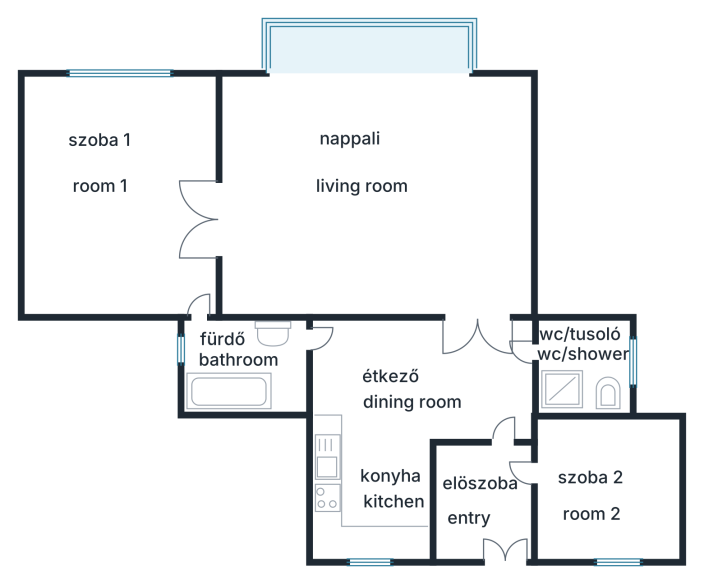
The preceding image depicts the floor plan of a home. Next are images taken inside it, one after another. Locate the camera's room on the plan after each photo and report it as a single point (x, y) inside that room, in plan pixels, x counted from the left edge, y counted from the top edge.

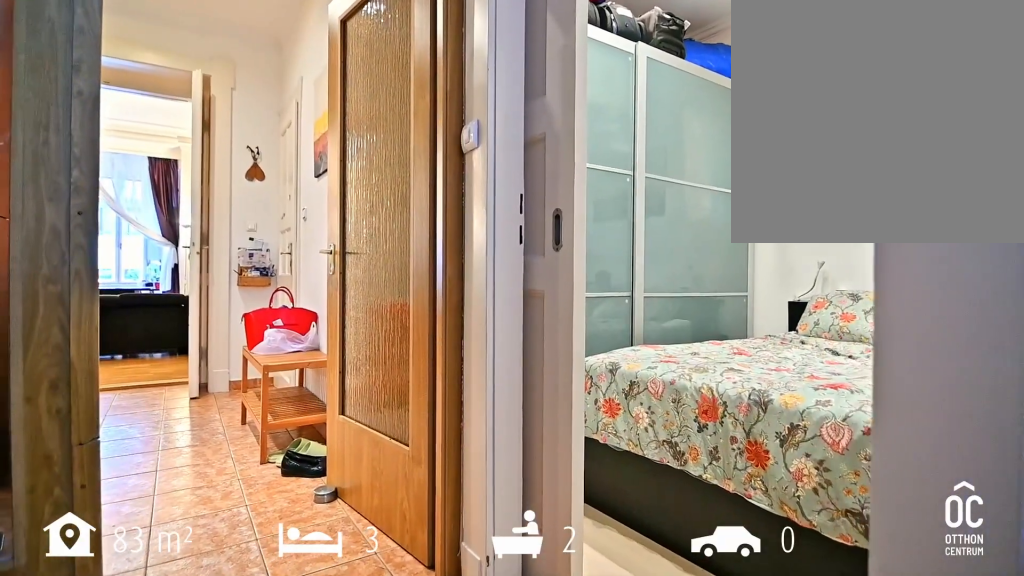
(480, 503)
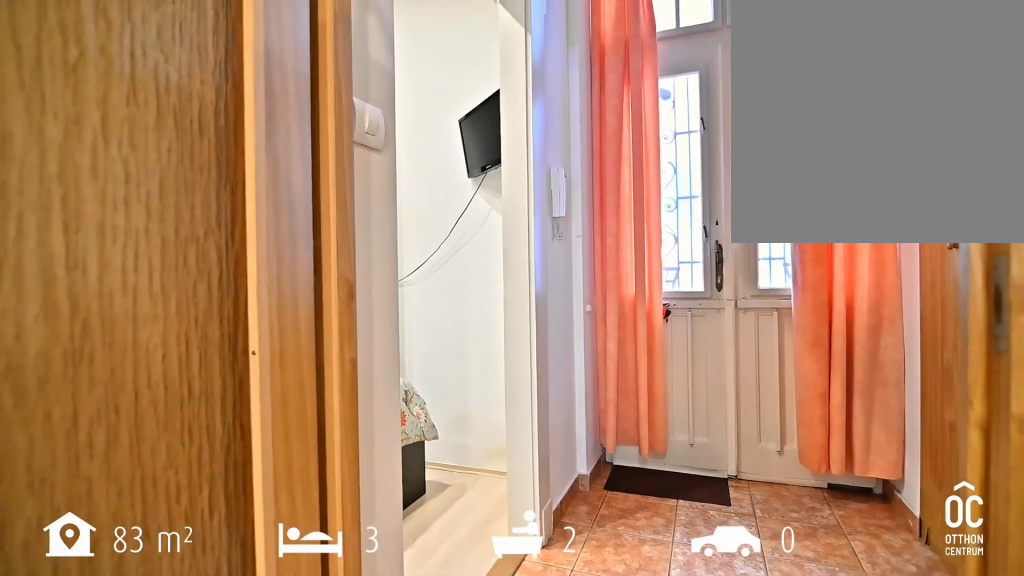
(480, 502)
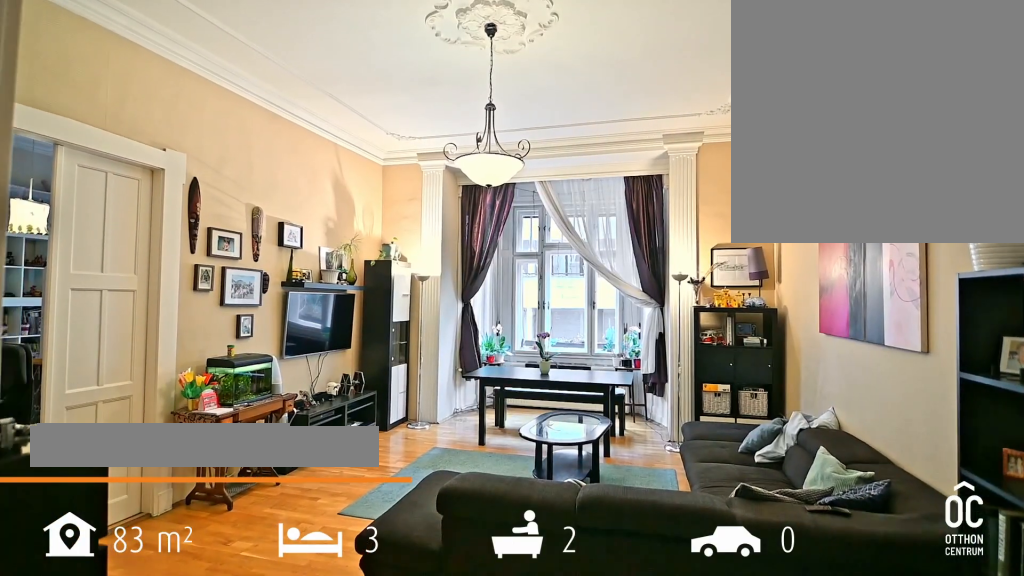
(367, 195)
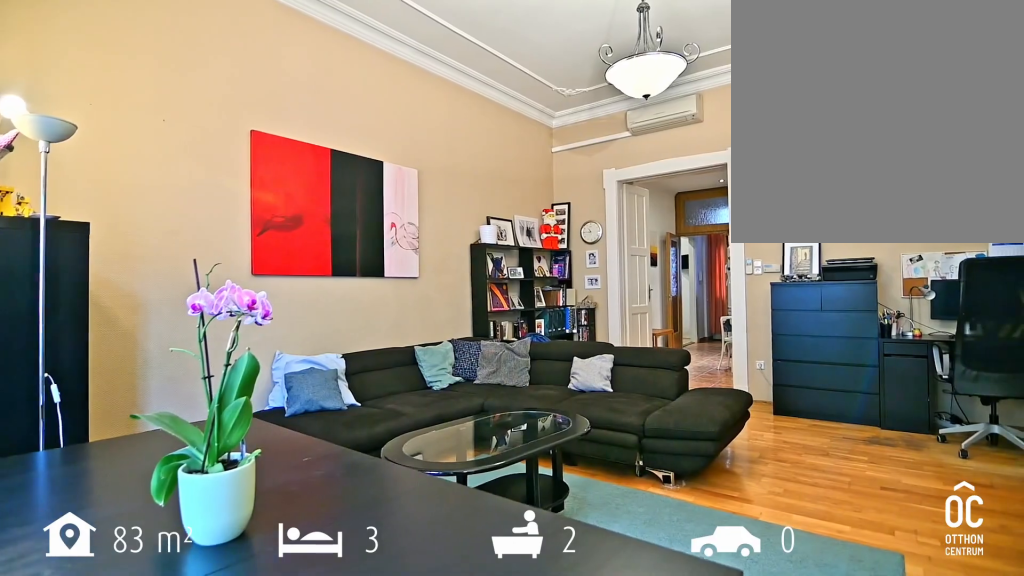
(368, 195)
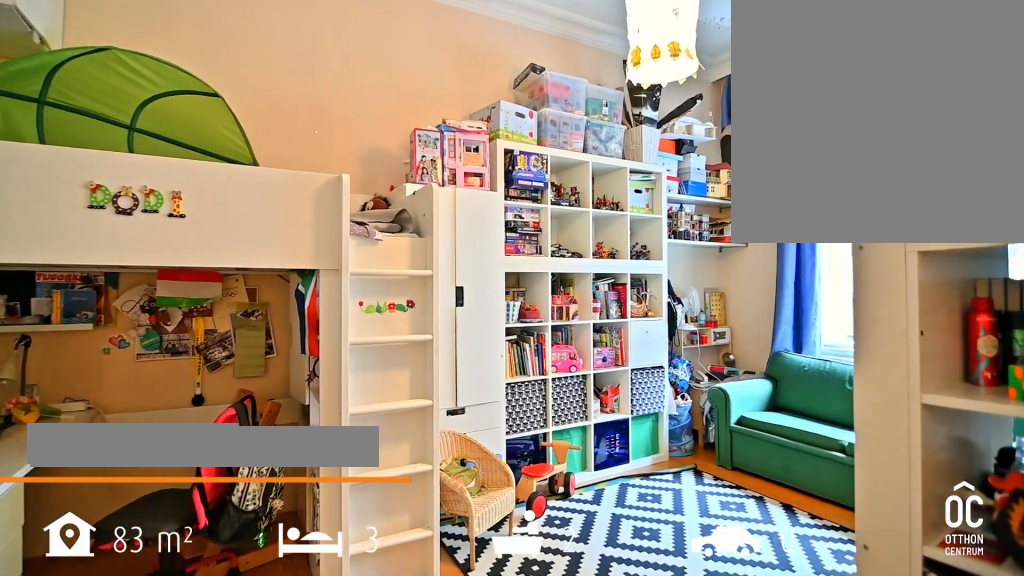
(117, 199)
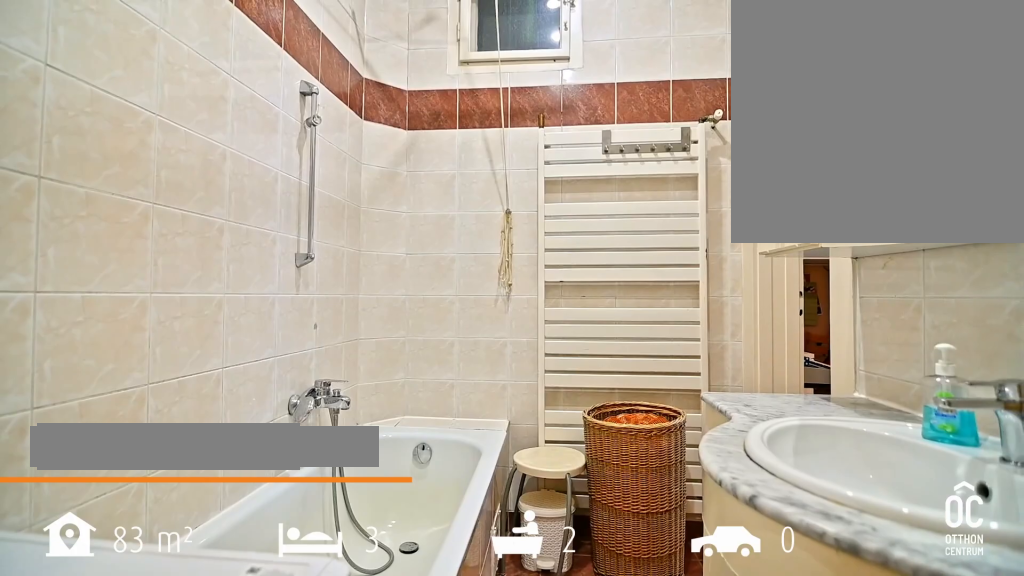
(240, 366)
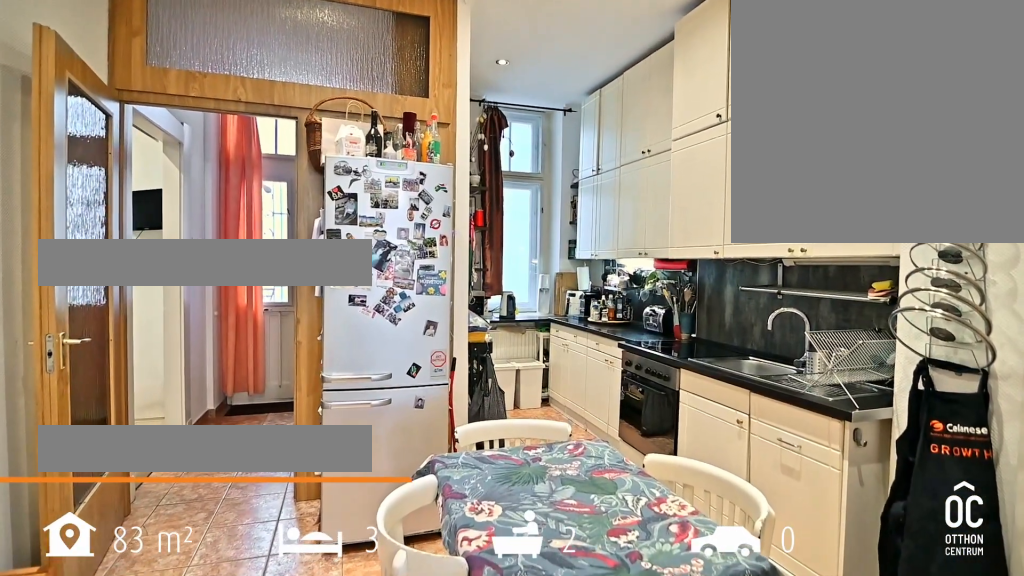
(380, 435)
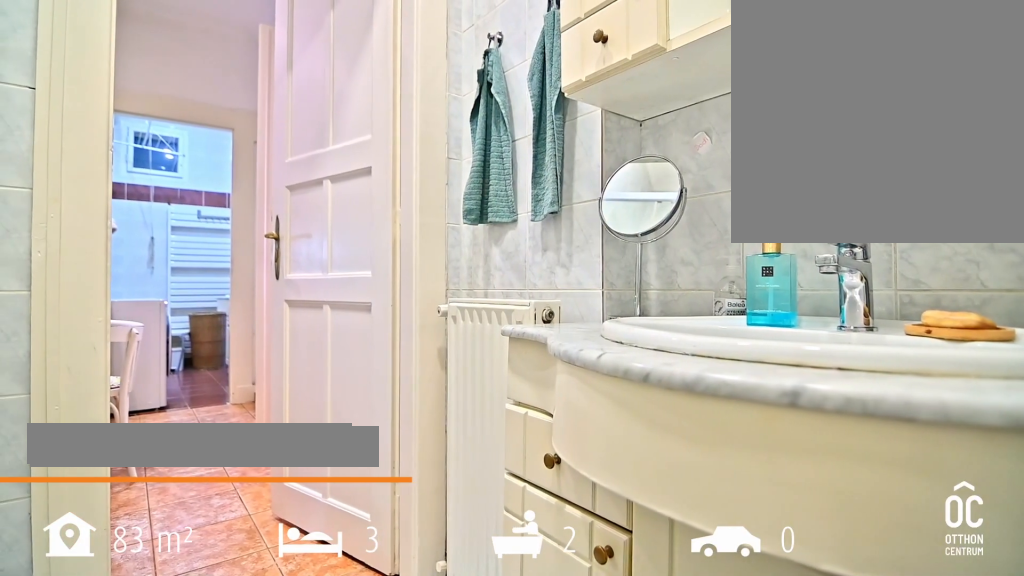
(579, 361)
